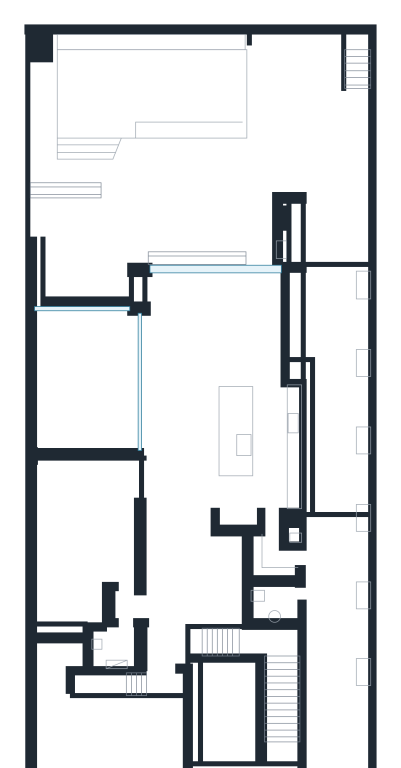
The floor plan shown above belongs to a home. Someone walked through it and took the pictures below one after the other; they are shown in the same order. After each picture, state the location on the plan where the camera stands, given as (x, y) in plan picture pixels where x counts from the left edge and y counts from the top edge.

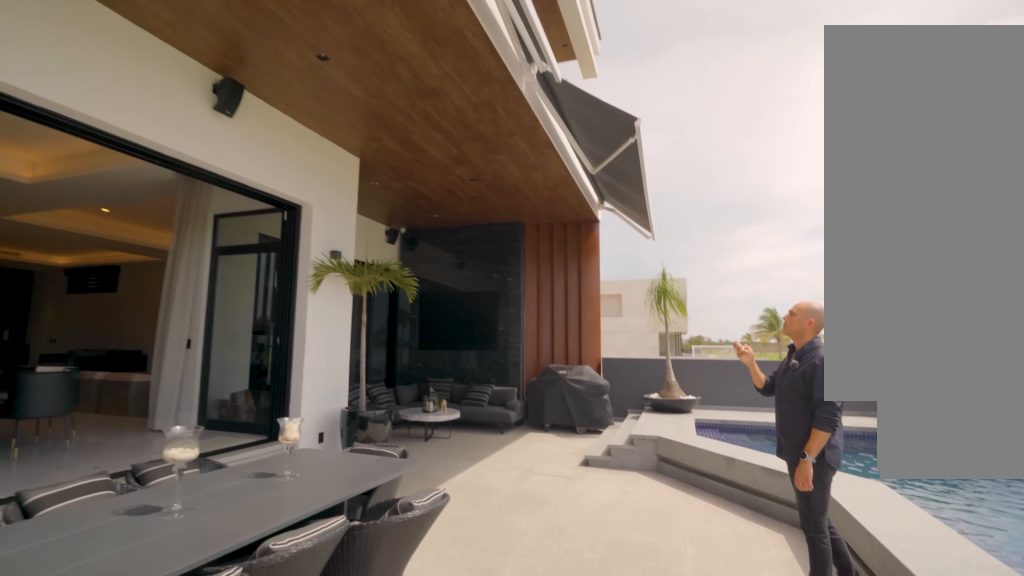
(262, 198)
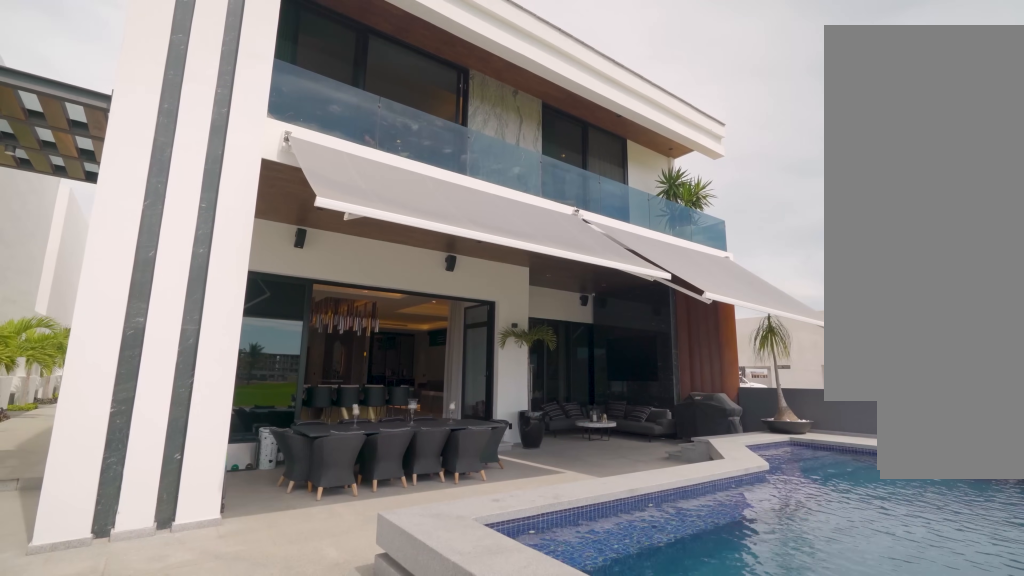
(272, 153)
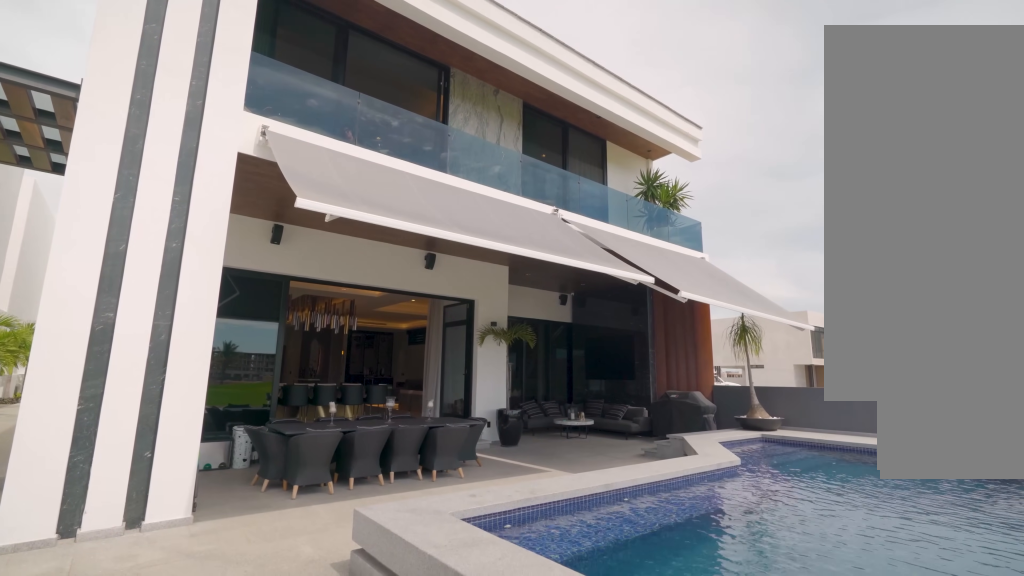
(279, 130)
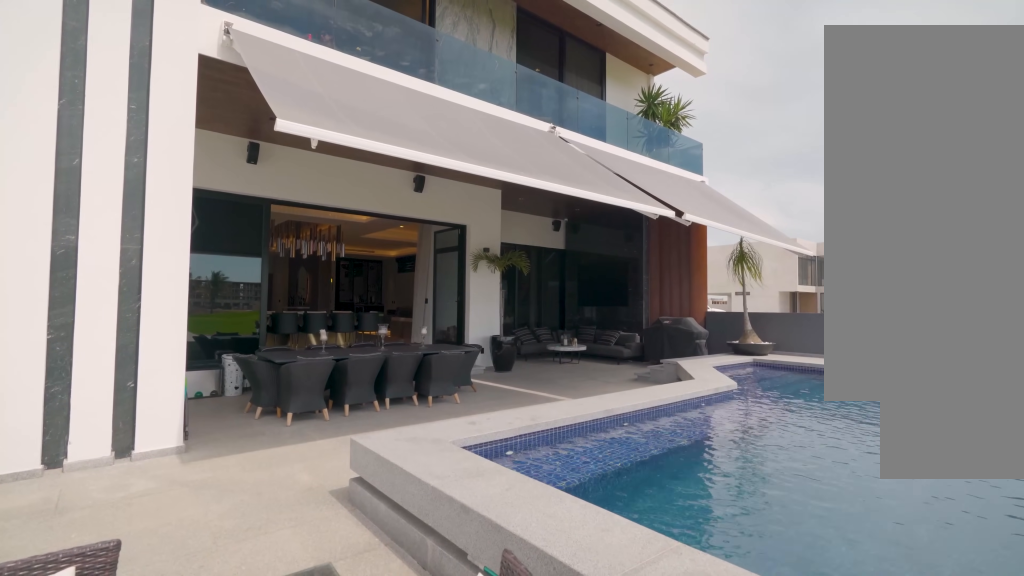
(279, 130)
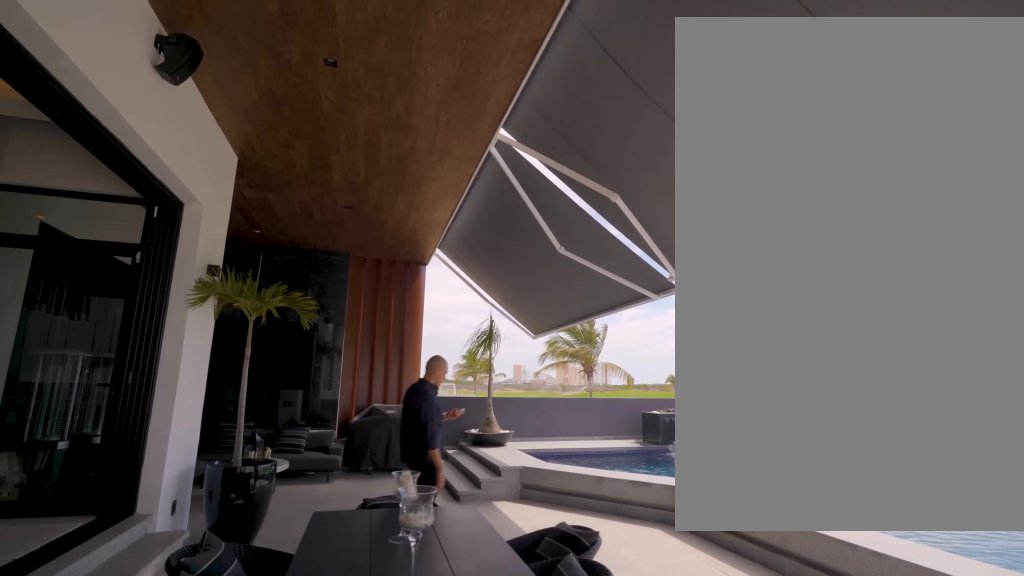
(268, 196)
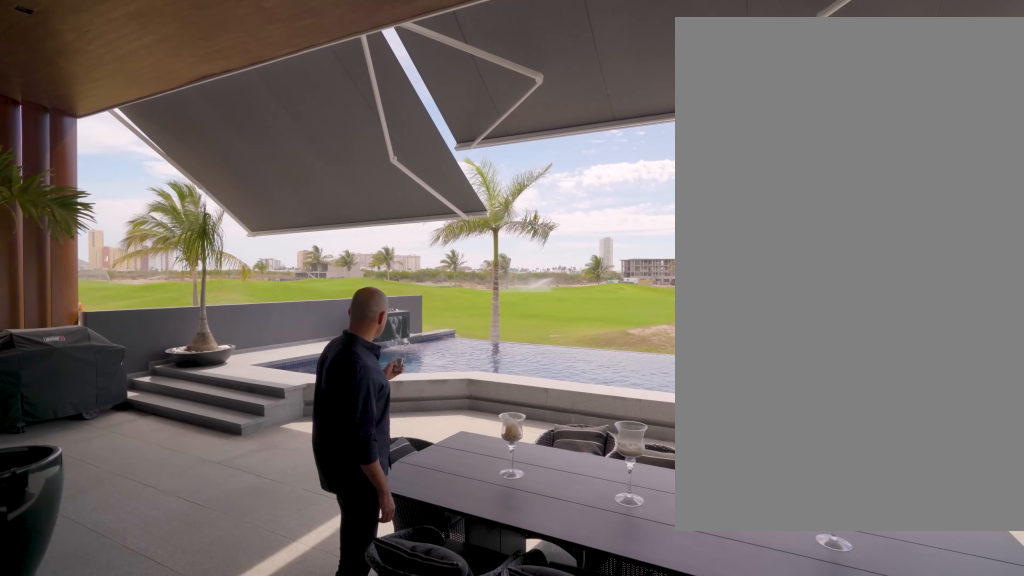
(200, 267)
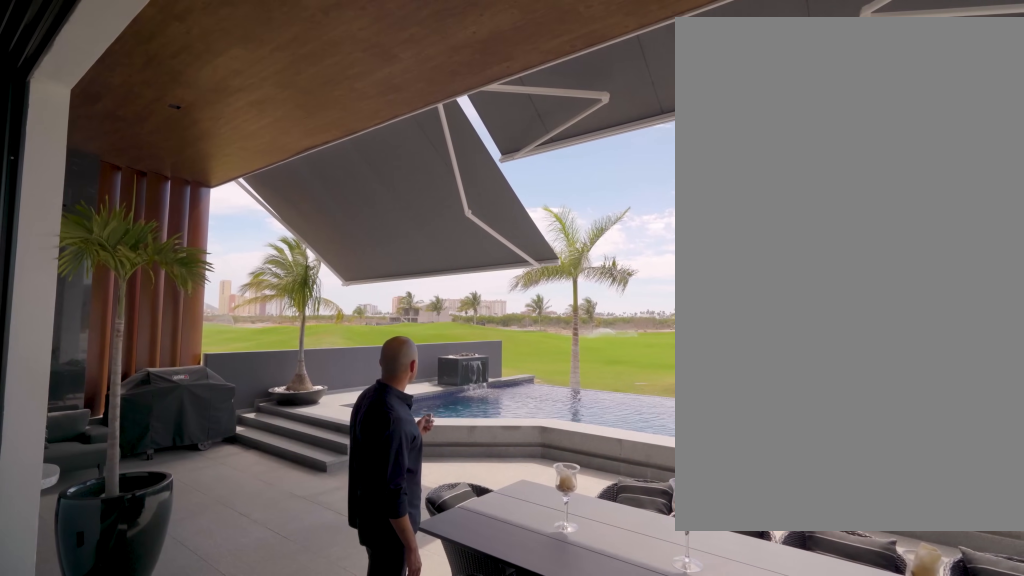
(200, 267)
